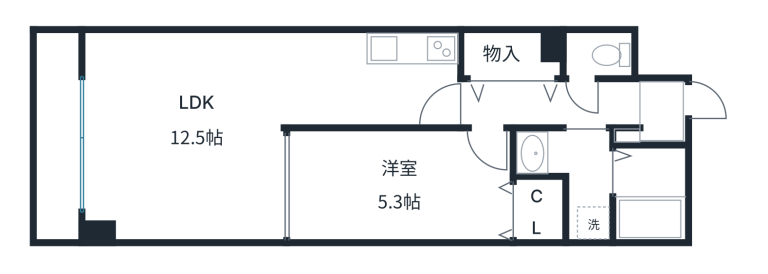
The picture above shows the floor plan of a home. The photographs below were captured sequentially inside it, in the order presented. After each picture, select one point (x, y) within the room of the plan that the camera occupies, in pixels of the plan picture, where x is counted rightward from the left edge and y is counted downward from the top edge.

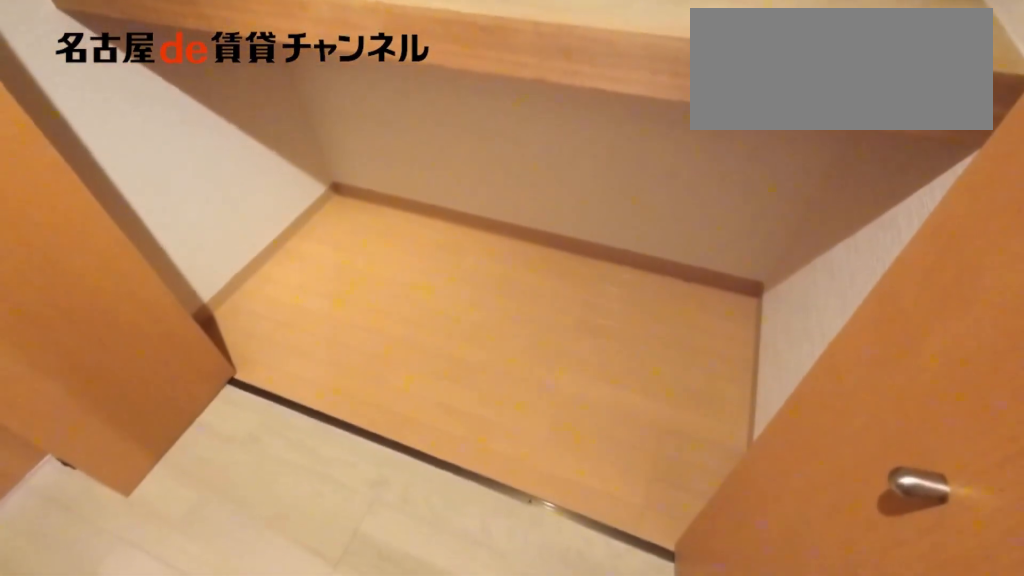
(507, 56)
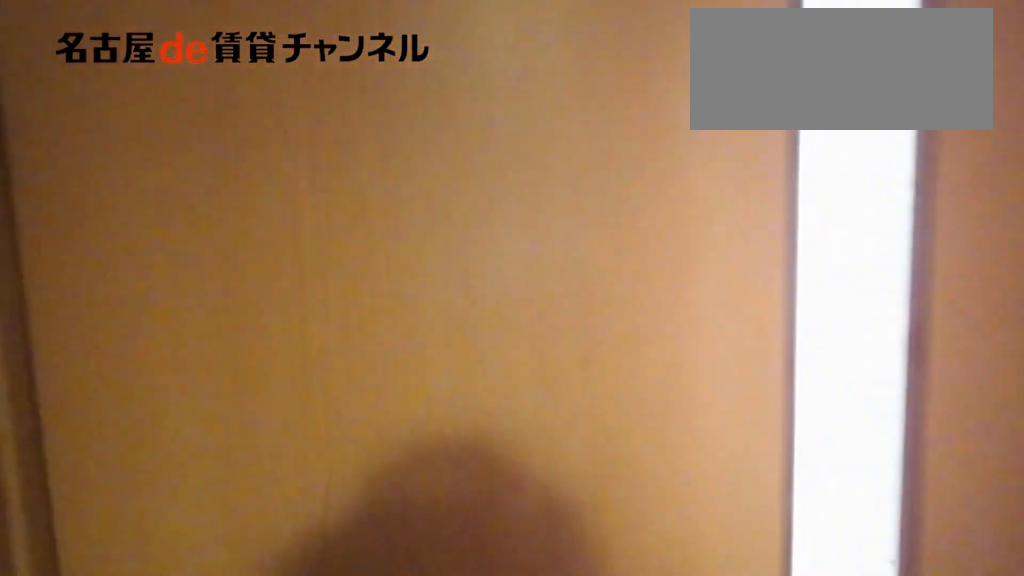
(553, 103)
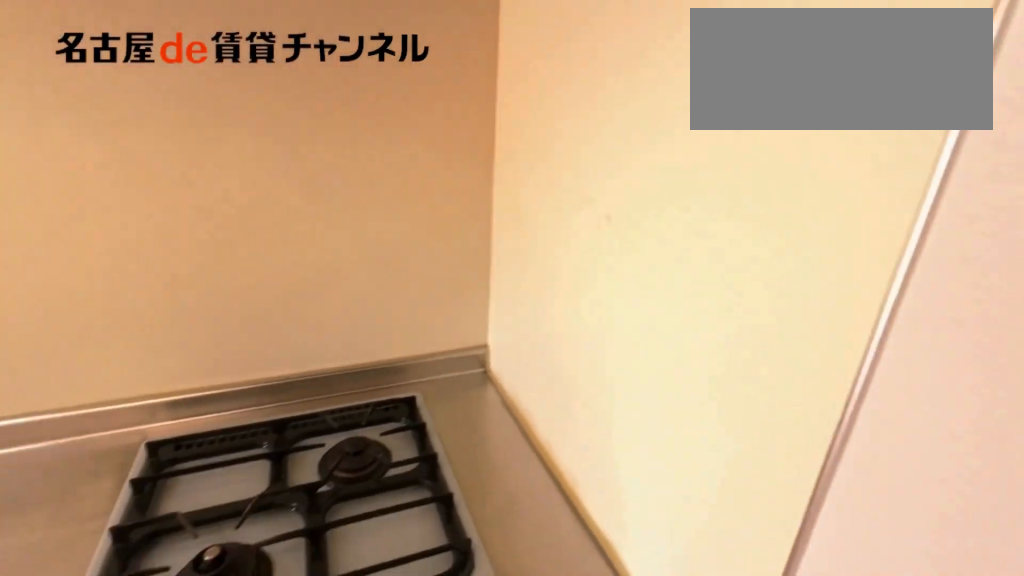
(412, 50)
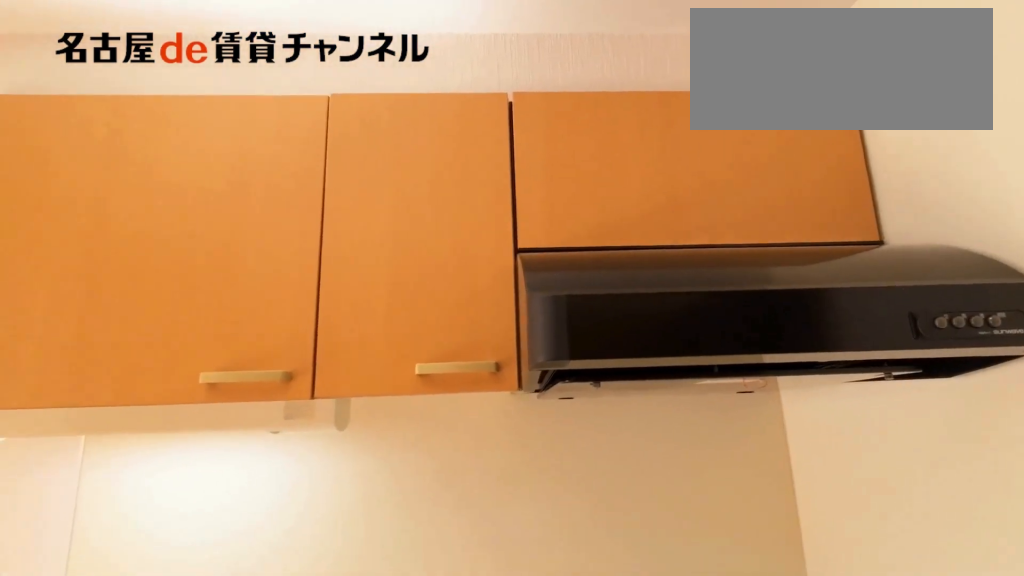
(412, 50)
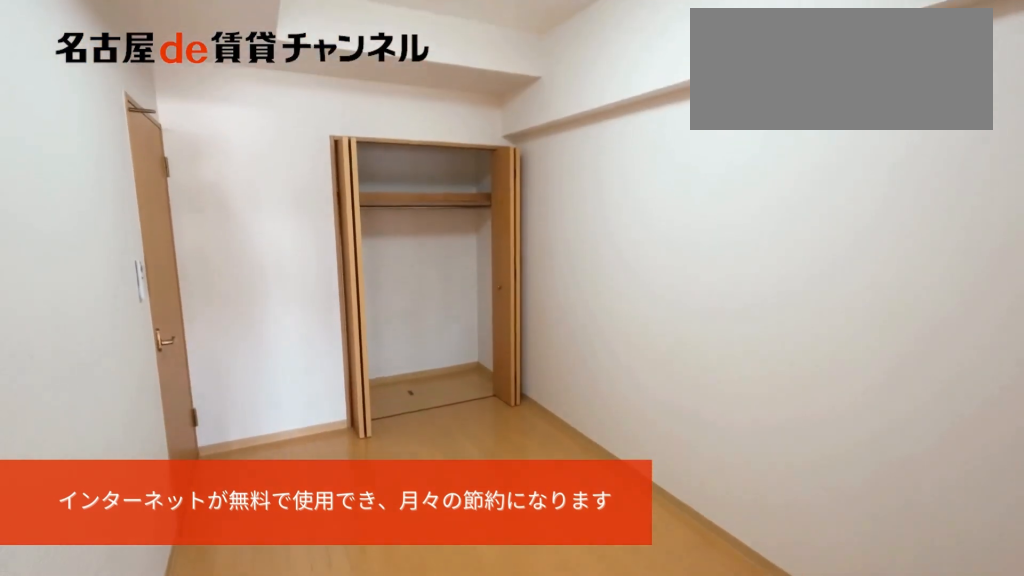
(400, 186)
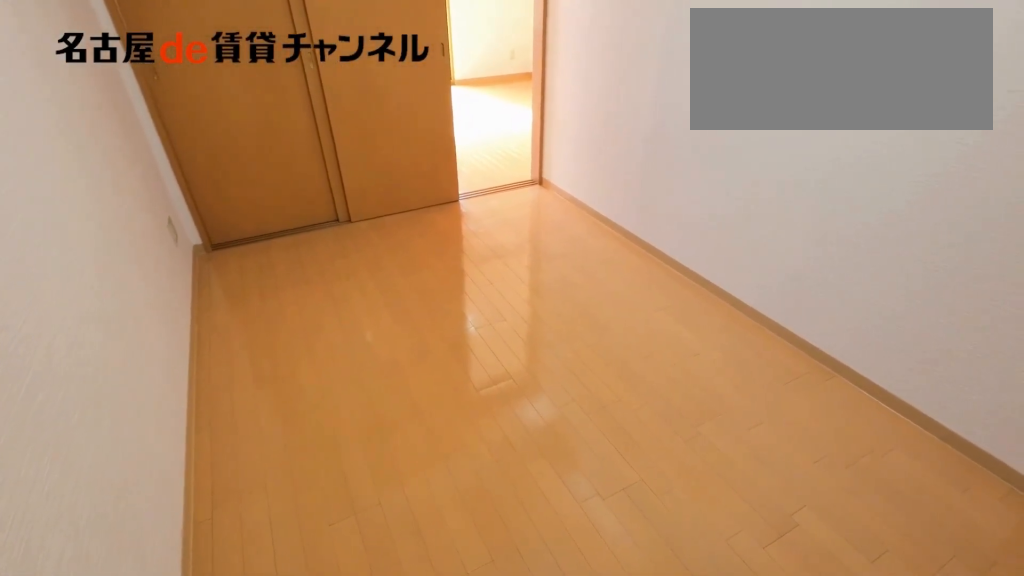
(400, 186)
